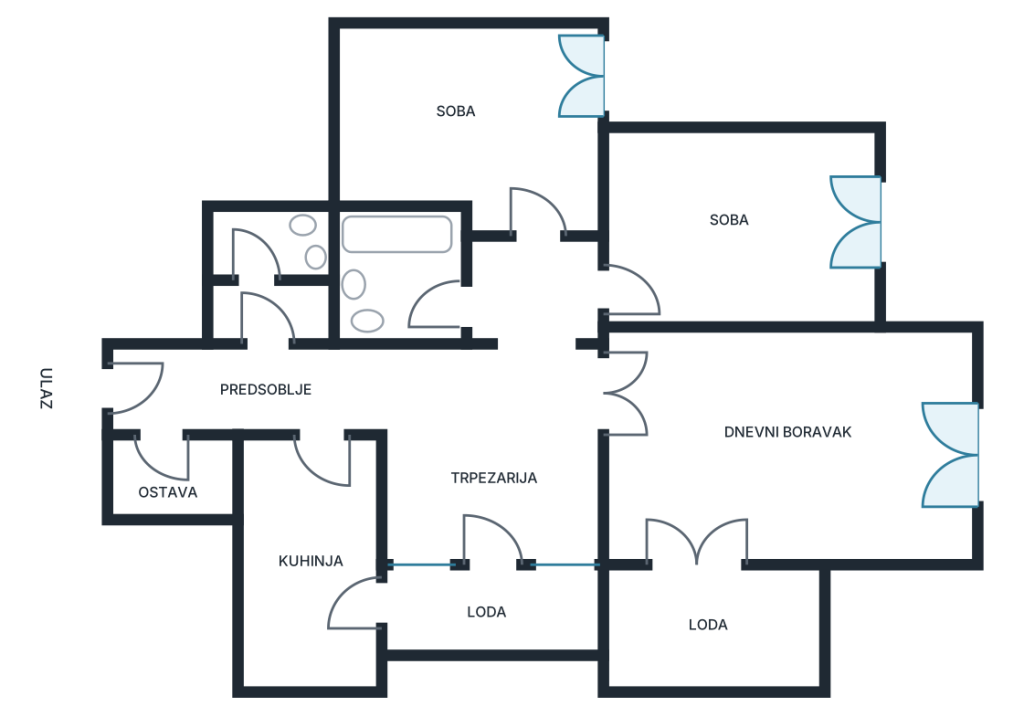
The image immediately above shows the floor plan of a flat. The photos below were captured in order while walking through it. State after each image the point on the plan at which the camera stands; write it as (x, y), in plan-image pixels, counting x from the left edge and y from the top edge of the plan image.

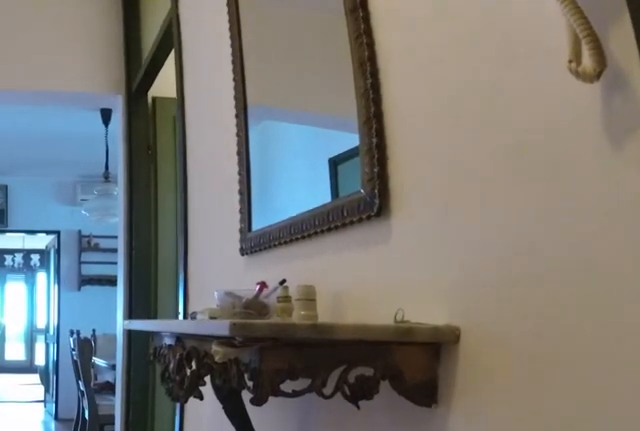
(127, 397)
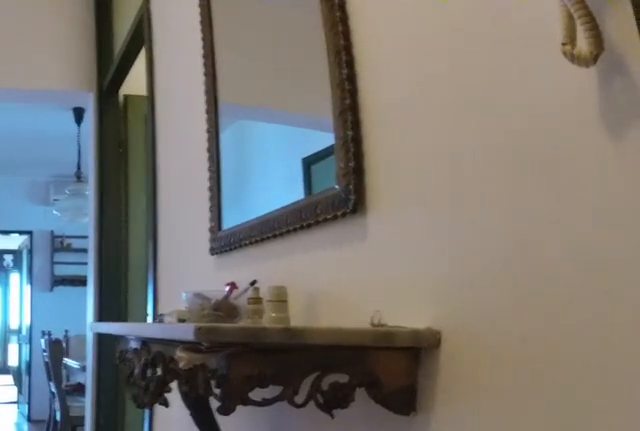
(128, 397)
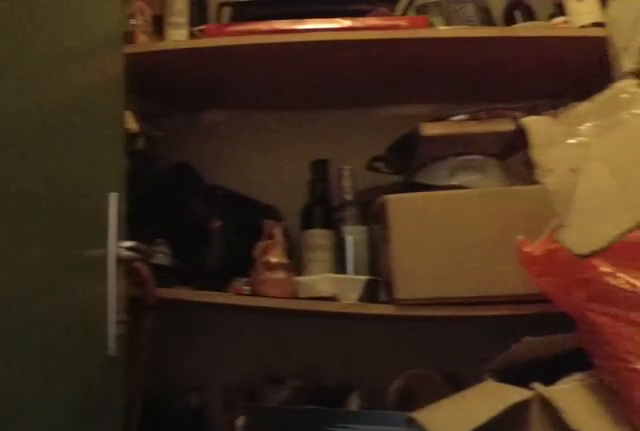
(141, 401)
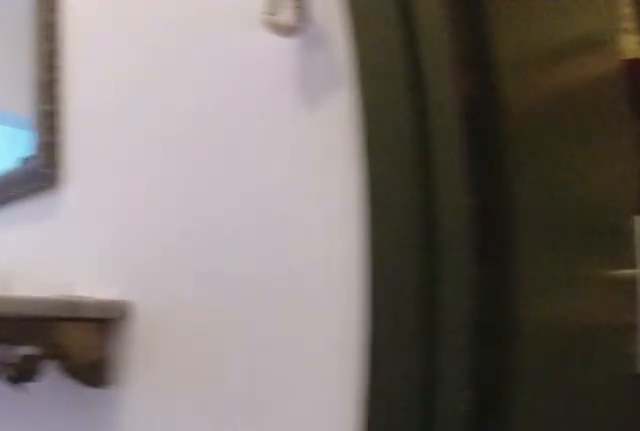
(119, 394)
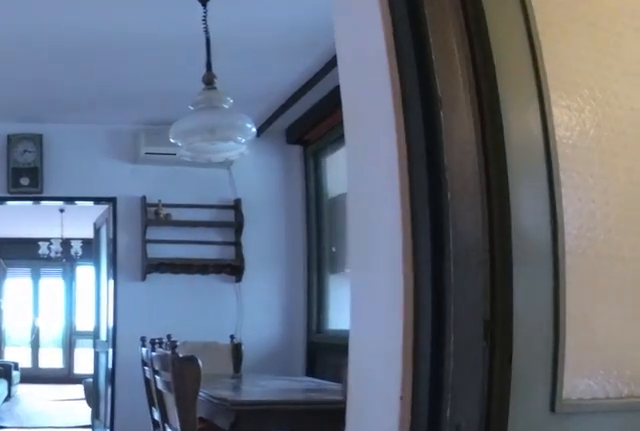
(255, 391)
